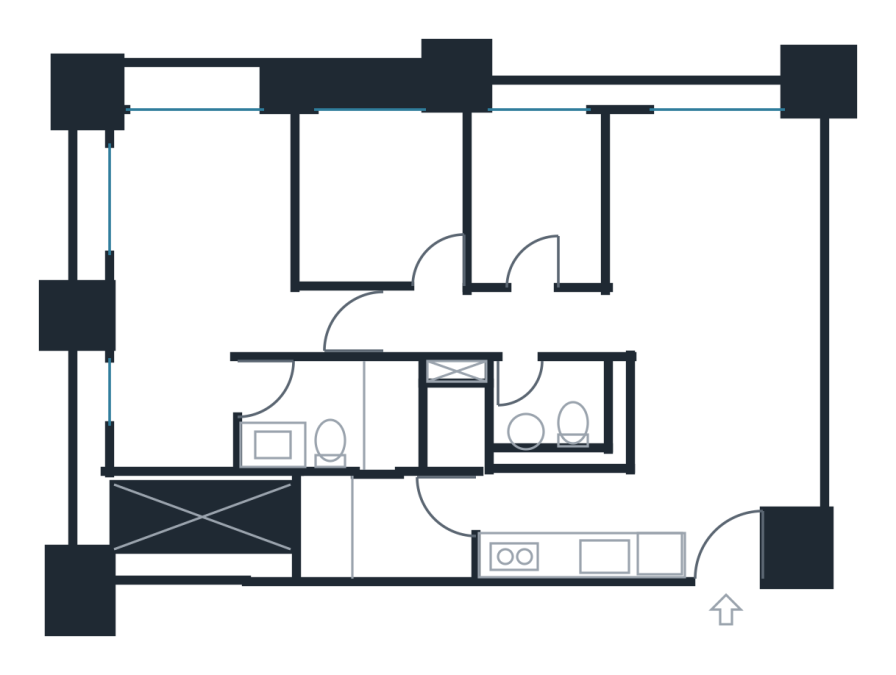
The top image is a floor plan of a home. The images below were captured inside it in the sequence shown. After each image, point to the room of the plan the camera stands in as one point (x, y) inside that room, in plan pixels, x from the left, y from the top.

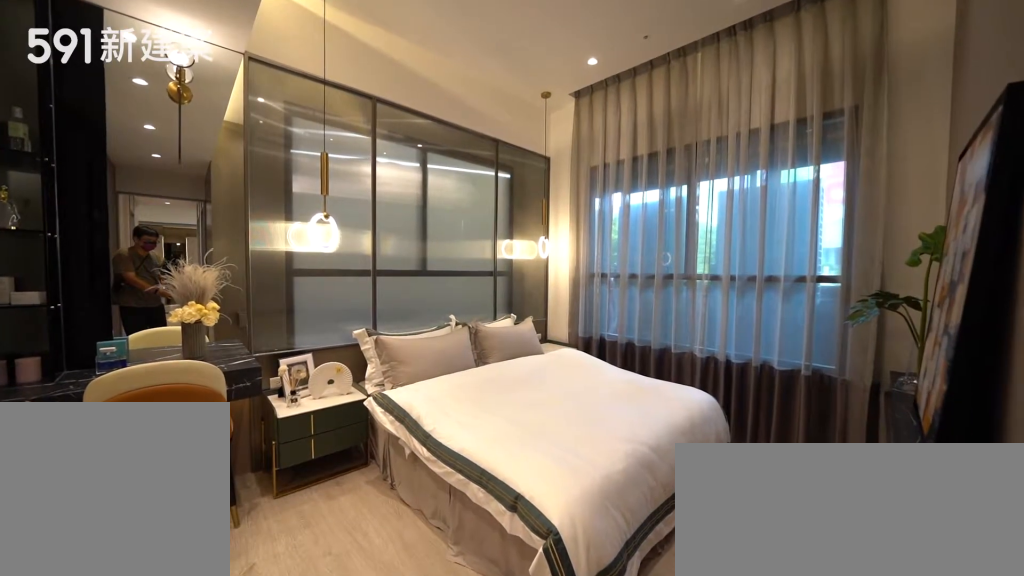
(194, 271)
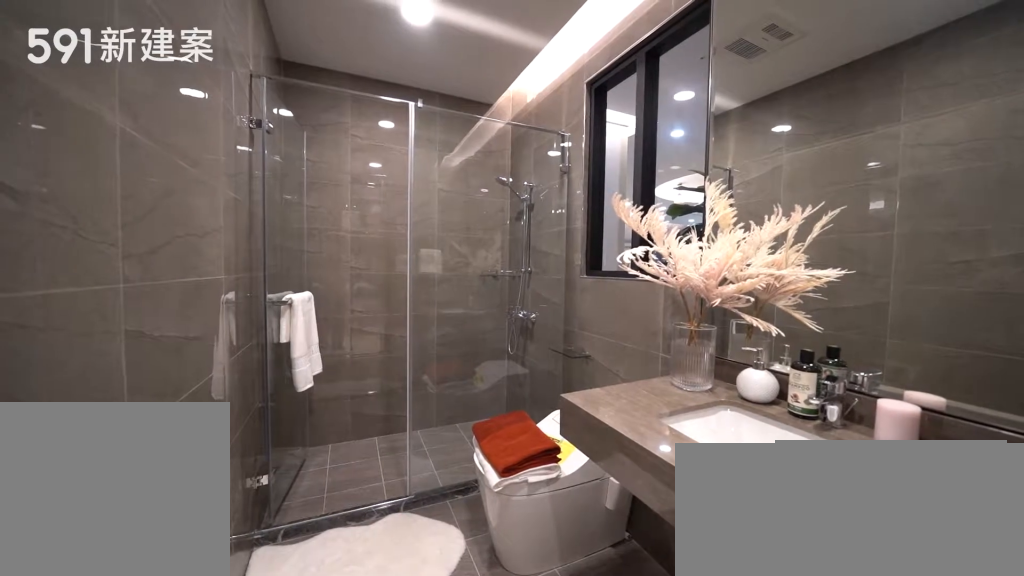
(341, 417)
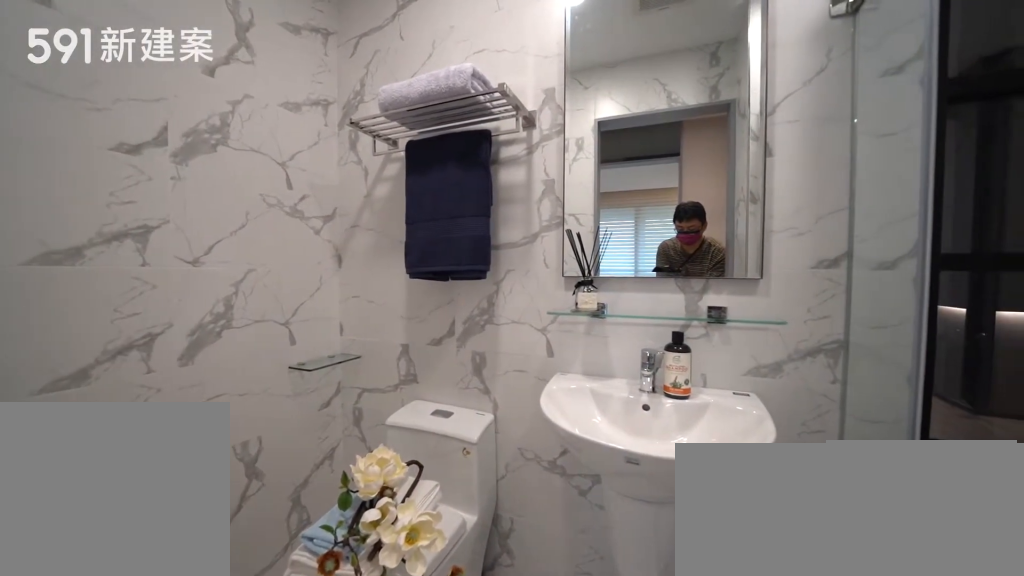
(505, 408)
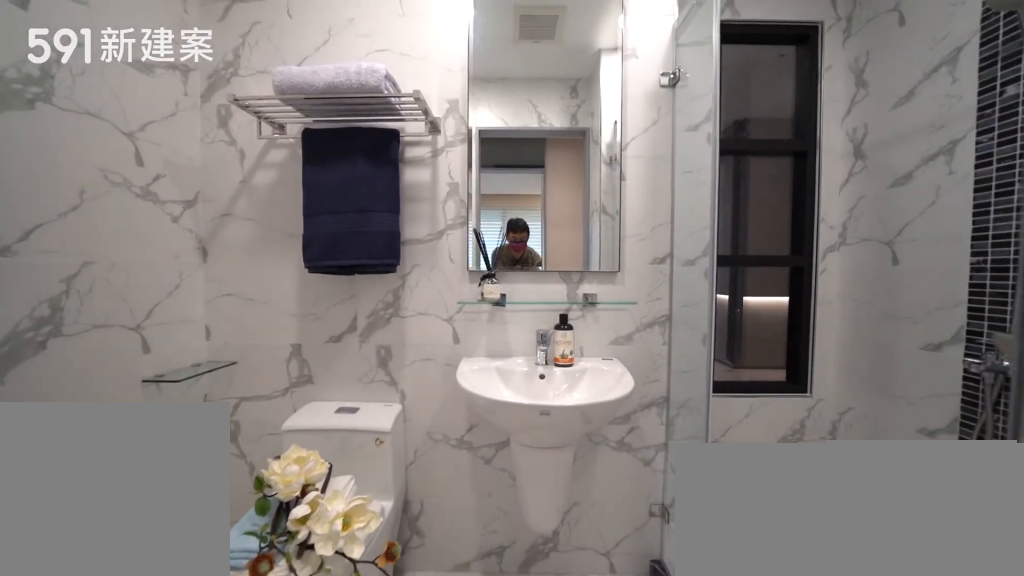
(505, 408)
